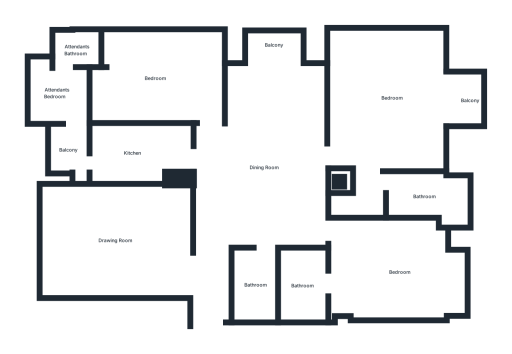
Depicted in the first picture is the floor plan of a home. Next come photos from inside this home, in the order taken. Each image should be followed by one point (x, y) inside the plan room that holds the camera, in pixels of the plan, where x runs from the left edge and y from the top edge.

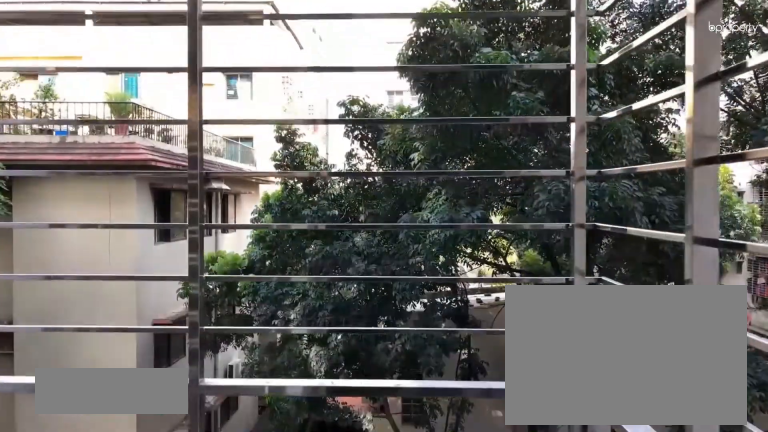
(472, 100)
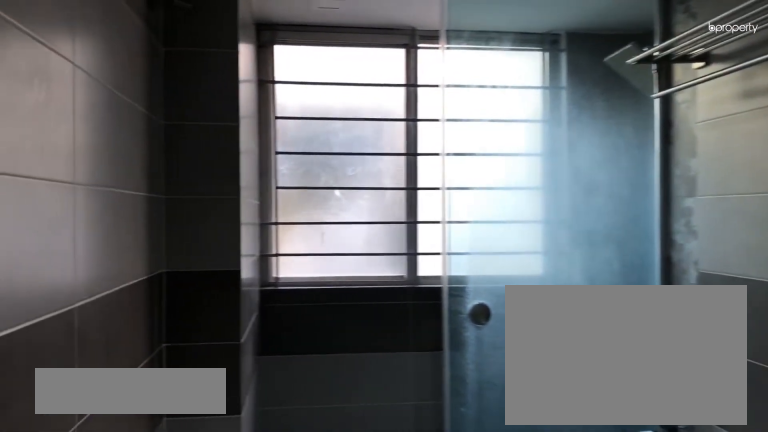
(430, 197)
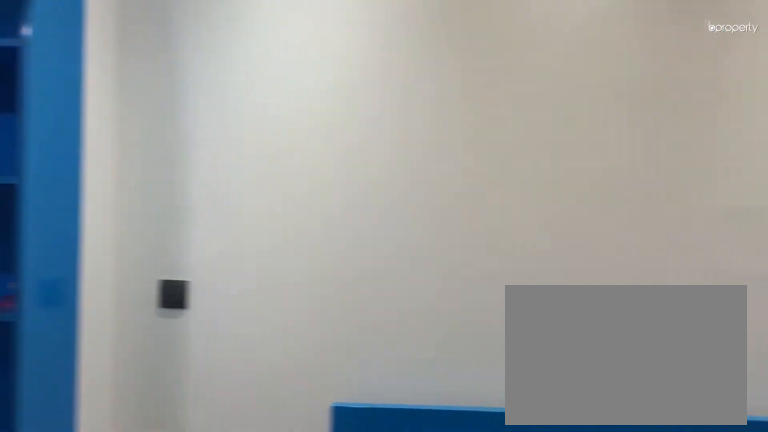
(399, 273)
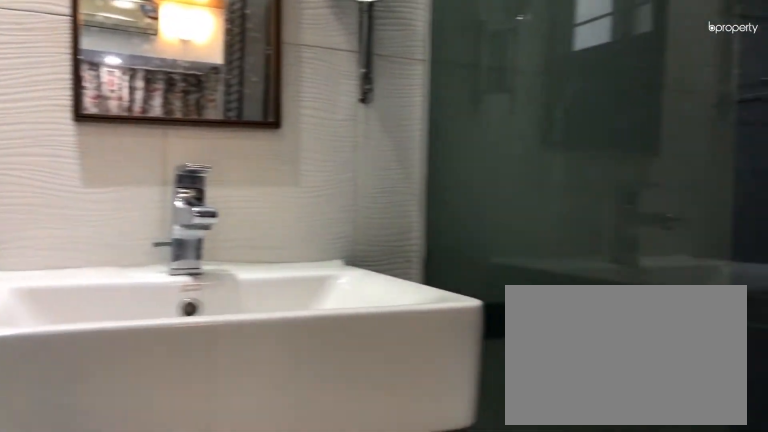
(301, 285)
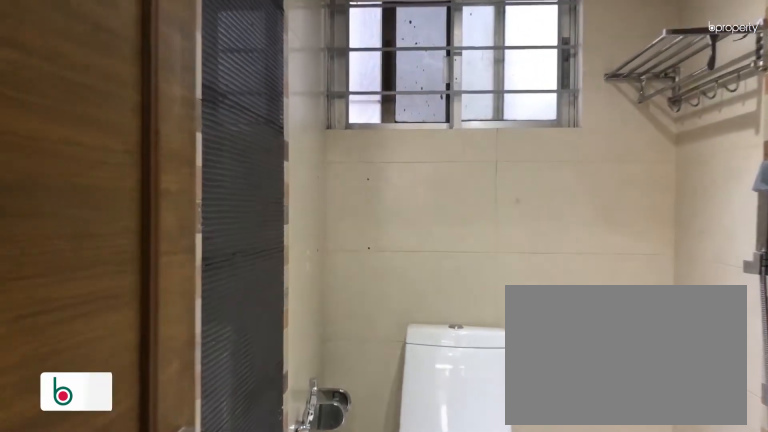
(254, 285)
